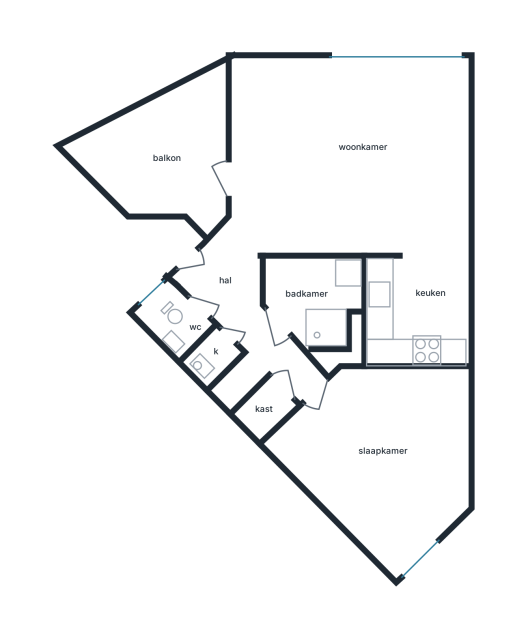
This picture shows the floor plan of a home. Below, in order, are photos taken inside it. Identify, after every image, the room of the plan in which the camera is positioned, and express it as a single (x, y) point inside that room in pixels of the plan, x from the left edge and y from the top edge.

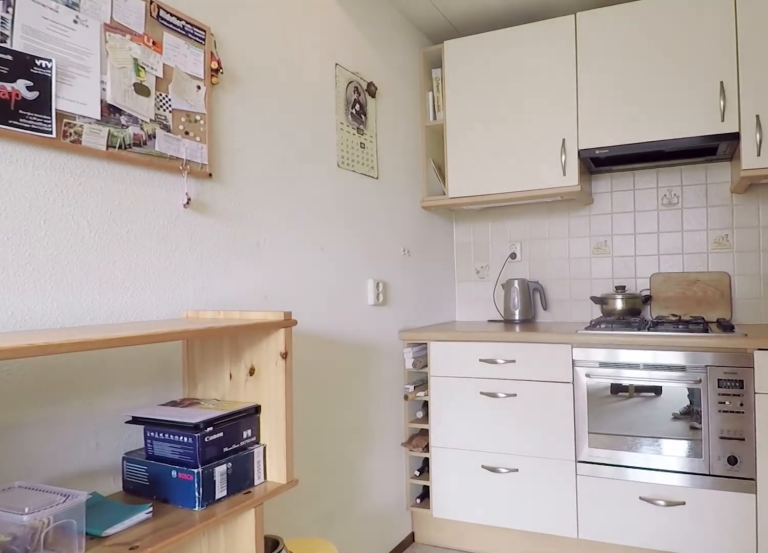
(415, 311)
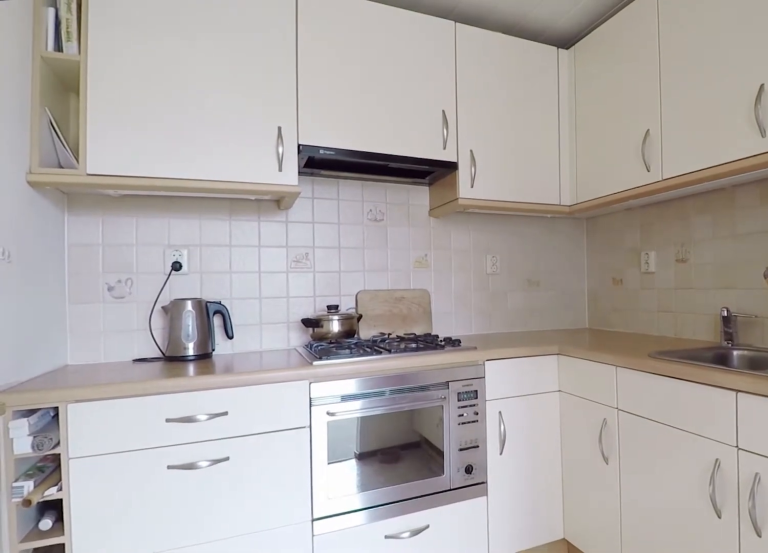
(415, 311)
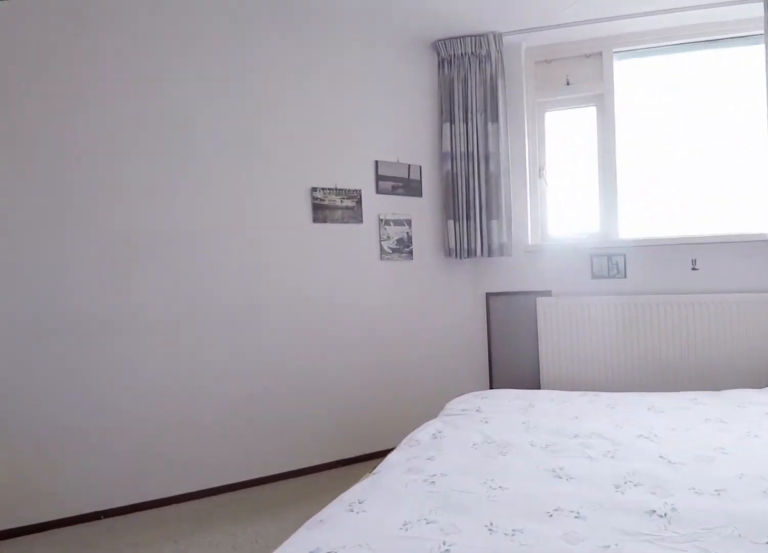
(383, 454)
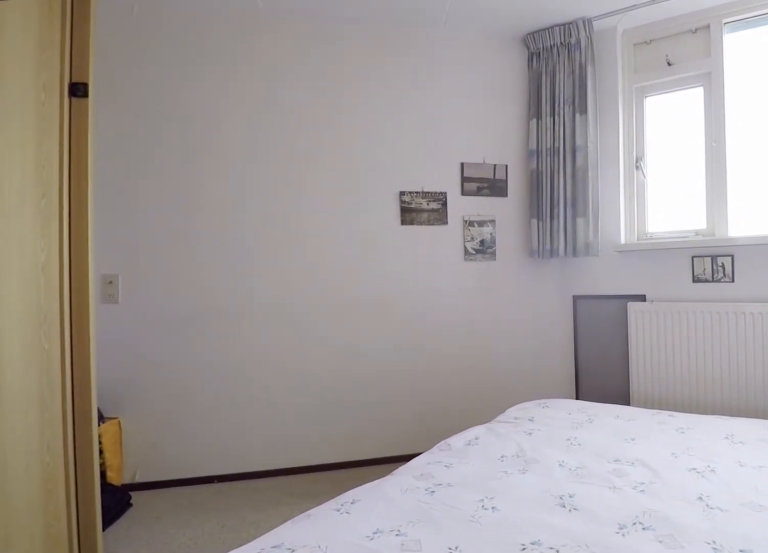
(383, 454)
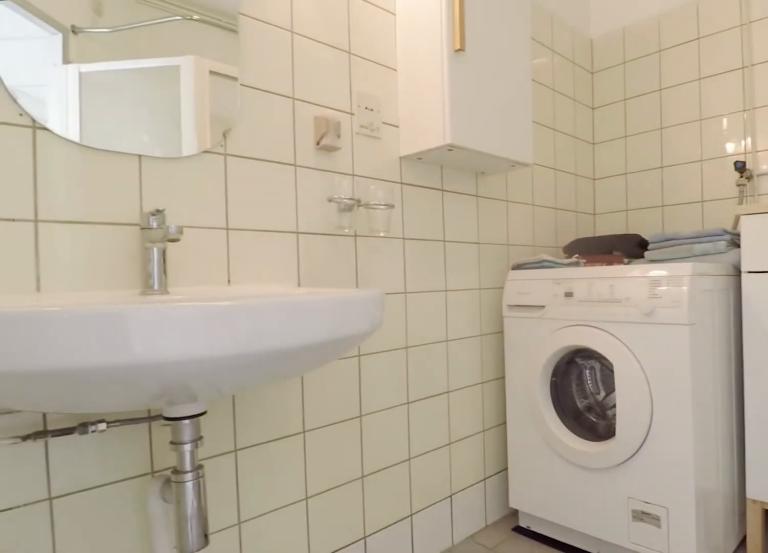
(326, 296)
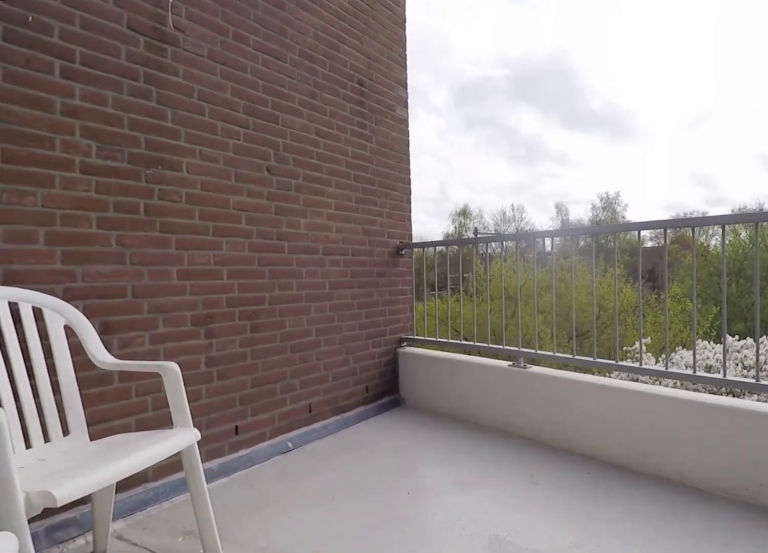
(164, 154)
